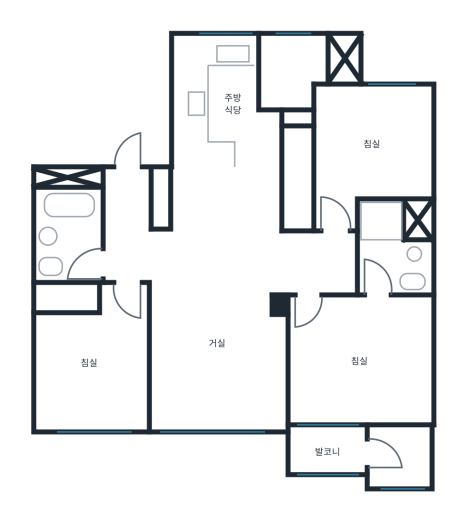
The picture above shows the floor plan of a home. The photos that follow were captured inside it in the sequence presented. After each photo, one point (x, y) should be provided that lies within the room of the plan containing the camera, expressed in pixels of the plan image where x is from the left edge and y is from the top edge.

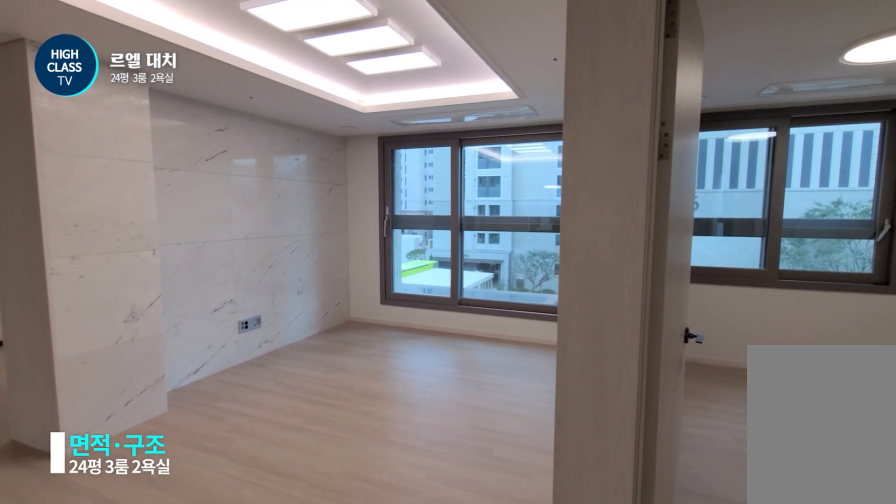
(139, 257)
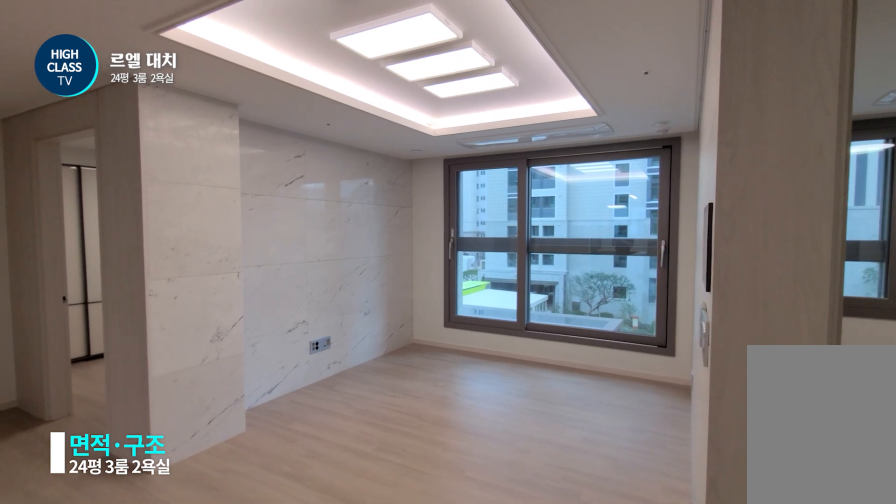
(139, 257)
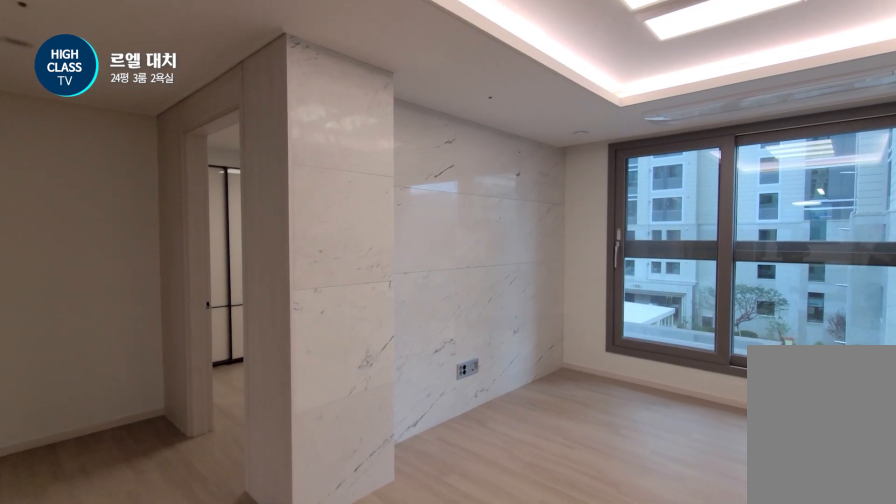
(217, 330)
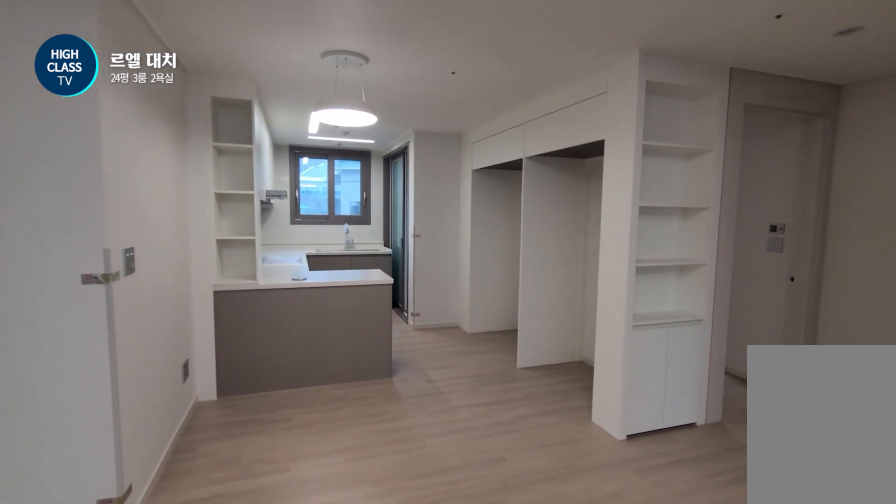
(217, 330)
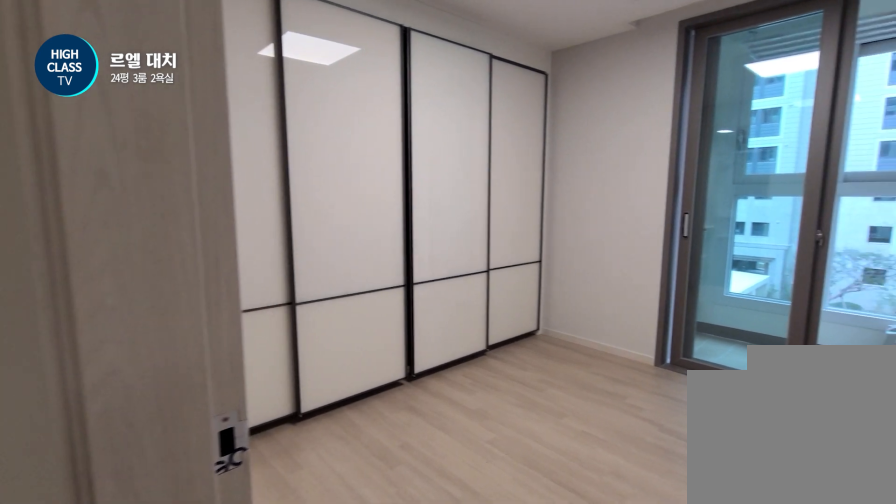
(322, 264)
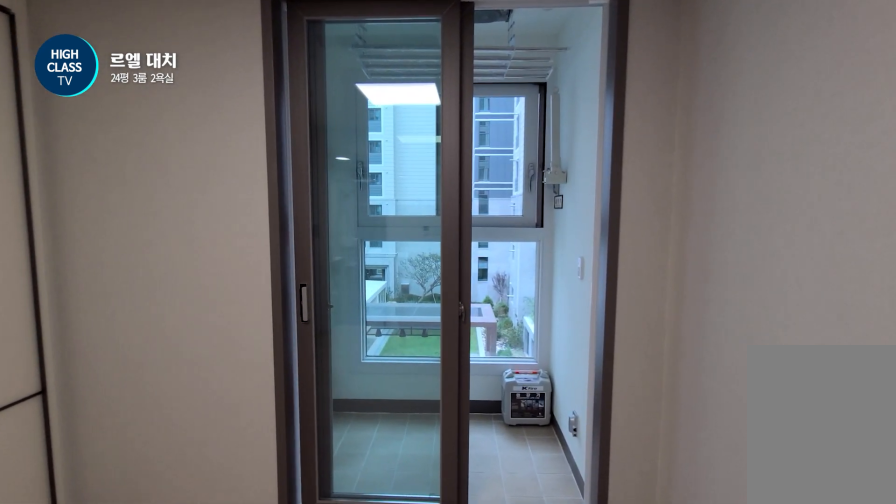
(354, 379)
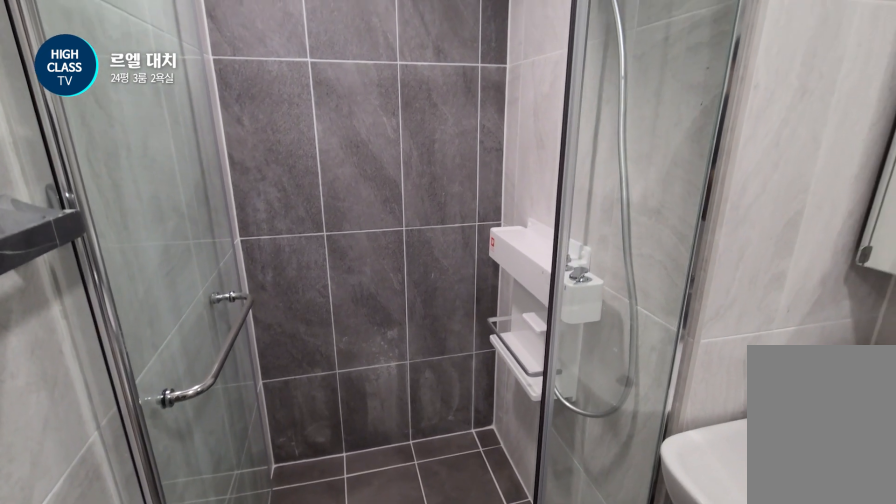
(394, 249)
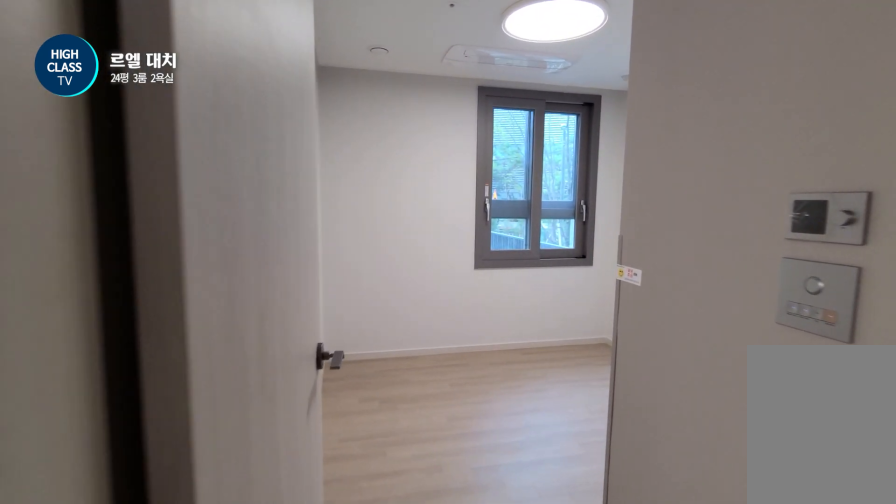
(321, 264)
